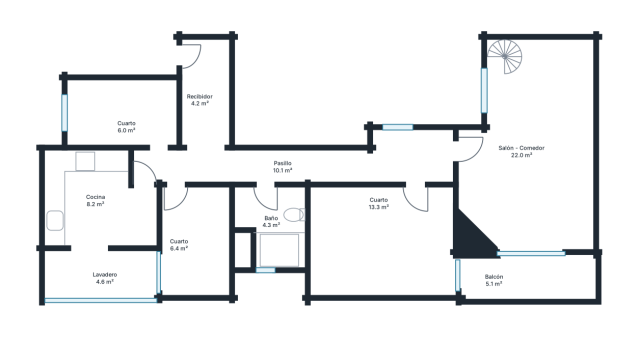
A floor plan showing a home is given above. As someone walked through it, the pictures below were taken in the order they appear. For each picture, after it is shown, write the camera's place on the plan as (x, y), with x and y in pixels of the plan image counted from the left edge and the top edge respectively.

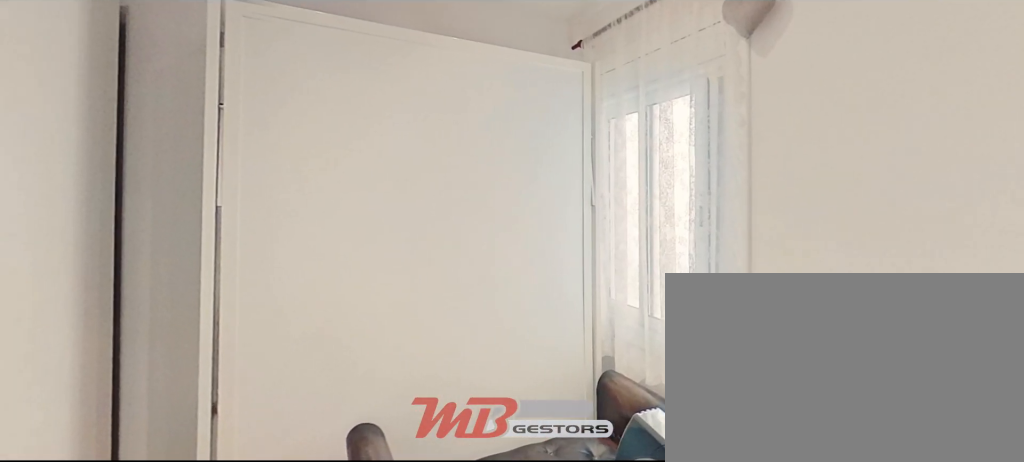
(181, 200)
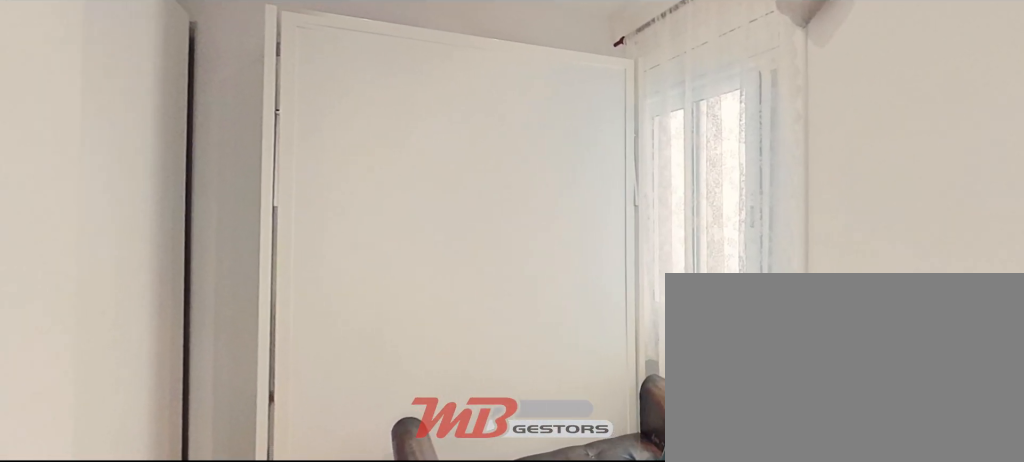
(181, 200)
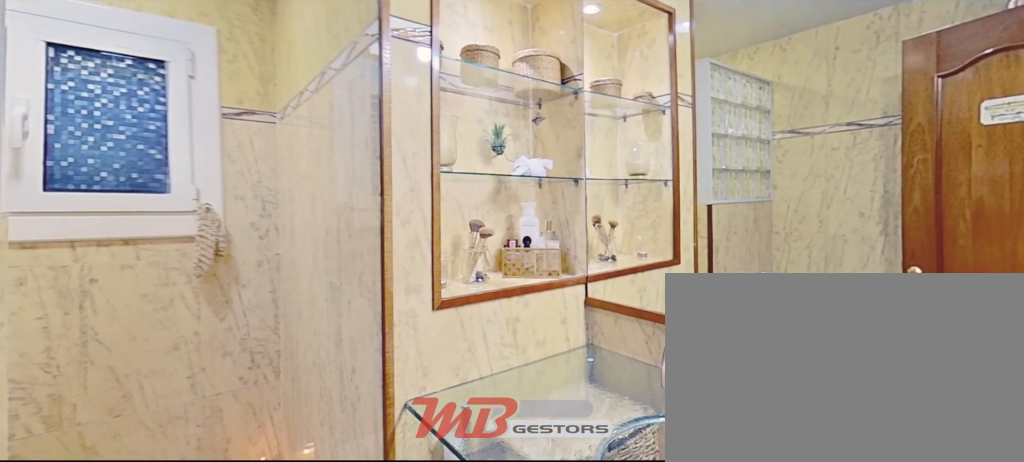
(261, 196)
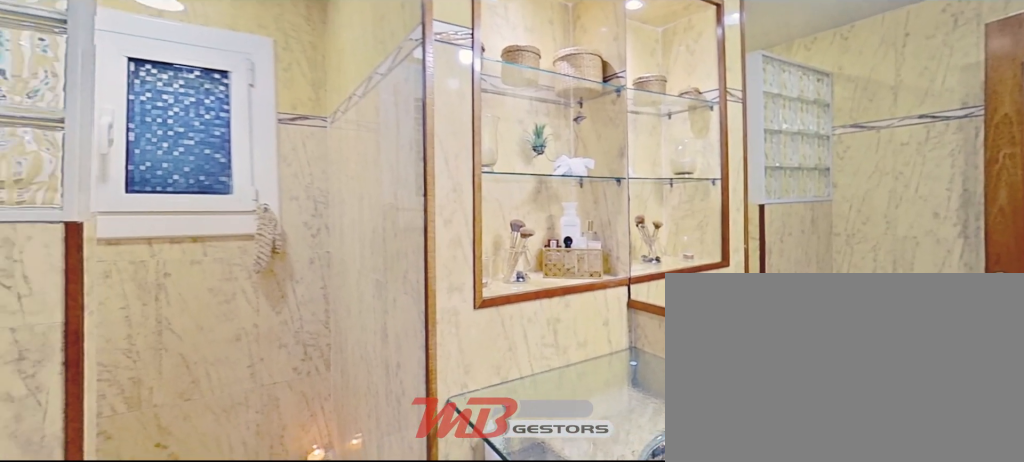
(261, 196)
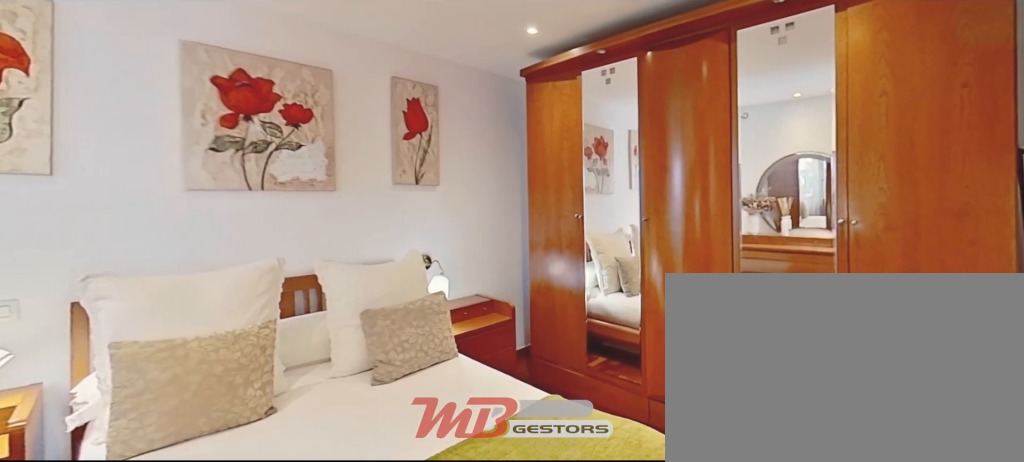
(413, 195)
